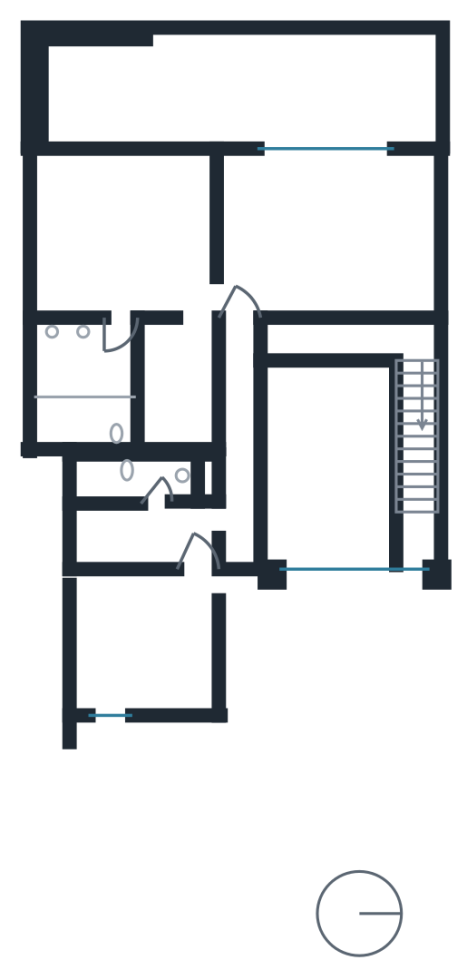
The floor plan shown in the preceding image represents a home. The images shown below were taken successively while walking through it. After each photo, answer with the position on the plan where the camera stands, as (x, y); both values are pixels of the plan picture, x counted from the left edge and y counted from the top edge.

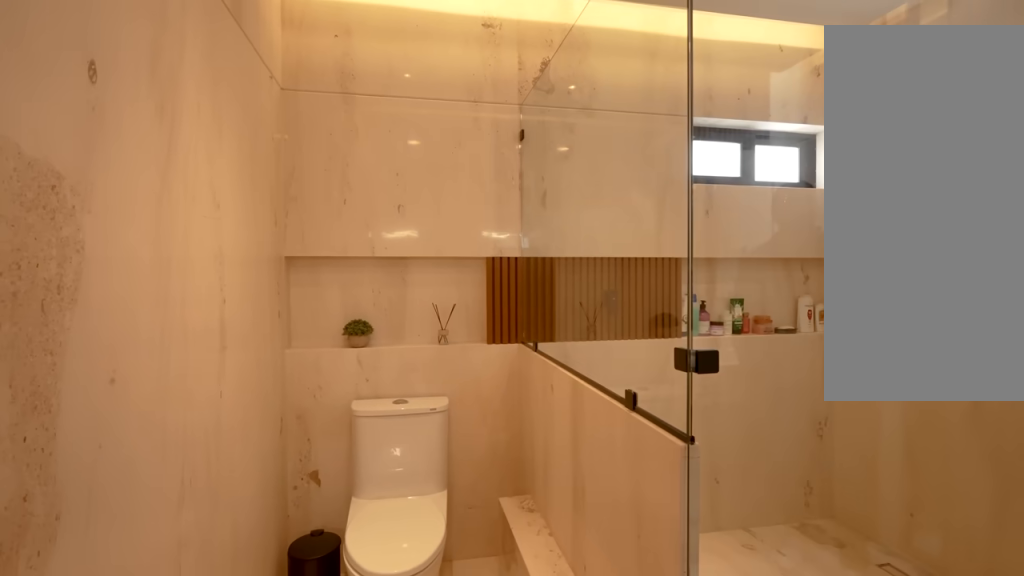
(108, 353)
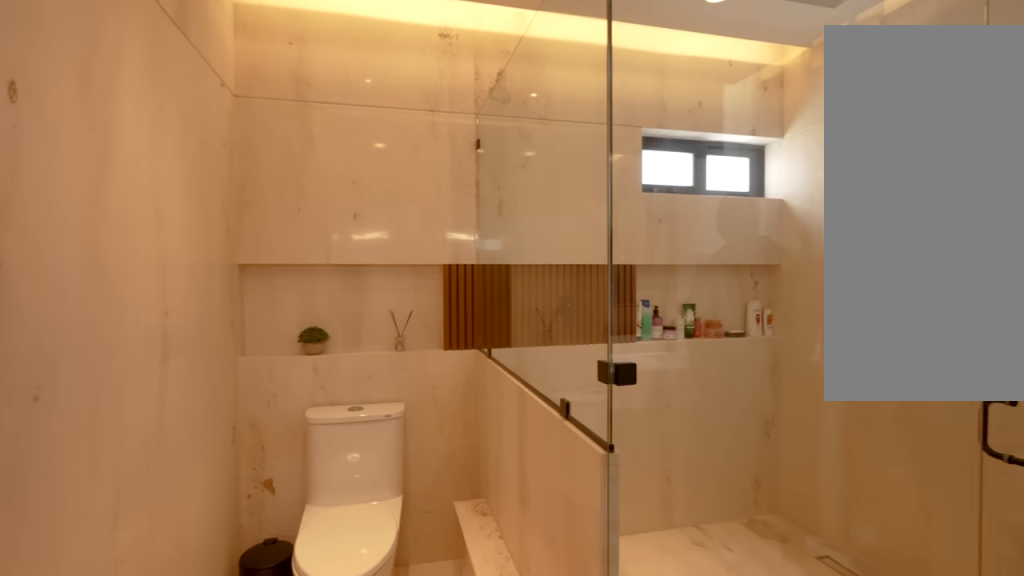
(108, 353)
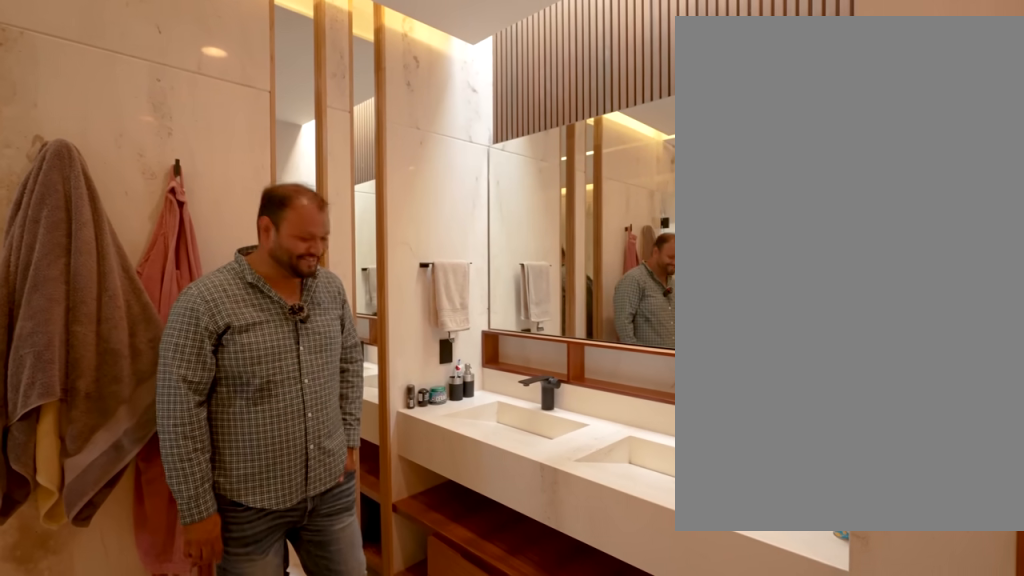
(104, 364)
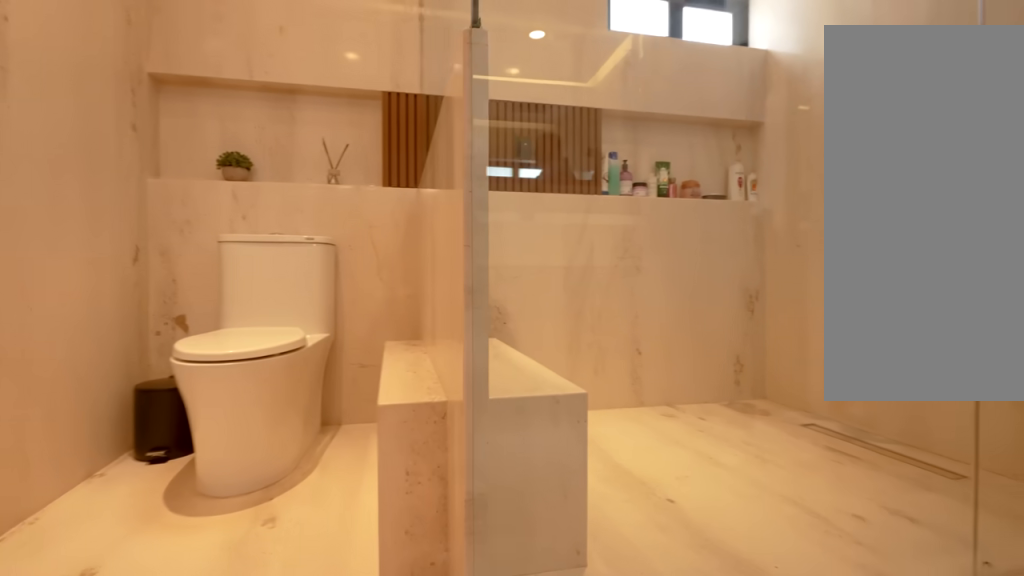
(89, 362)
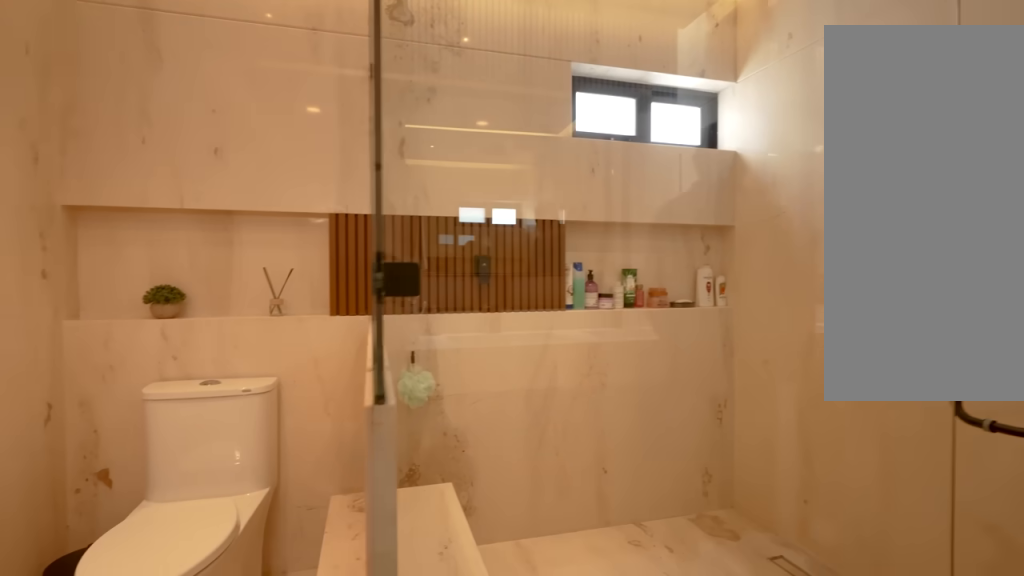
(103, 351)
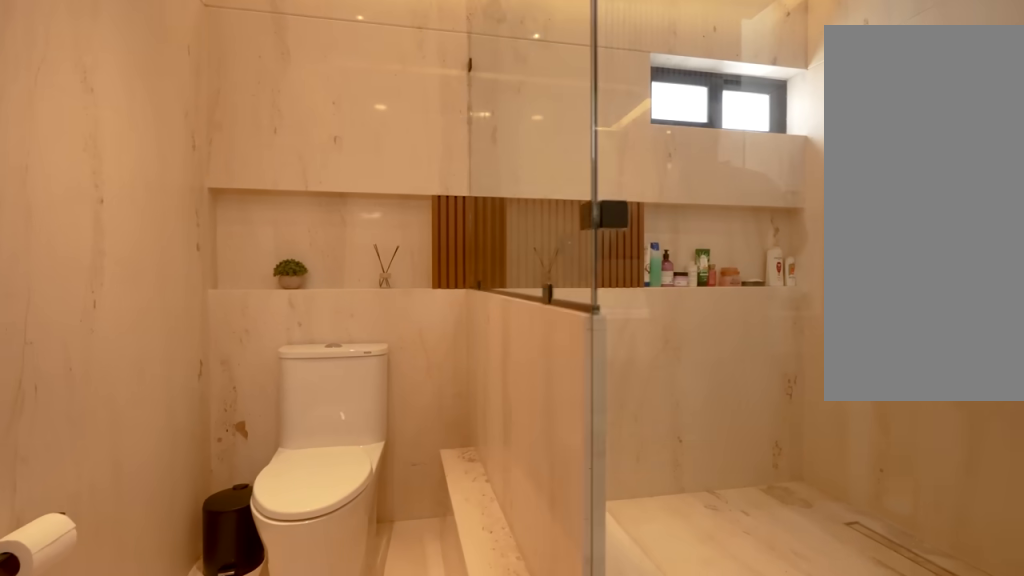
(103, 352)
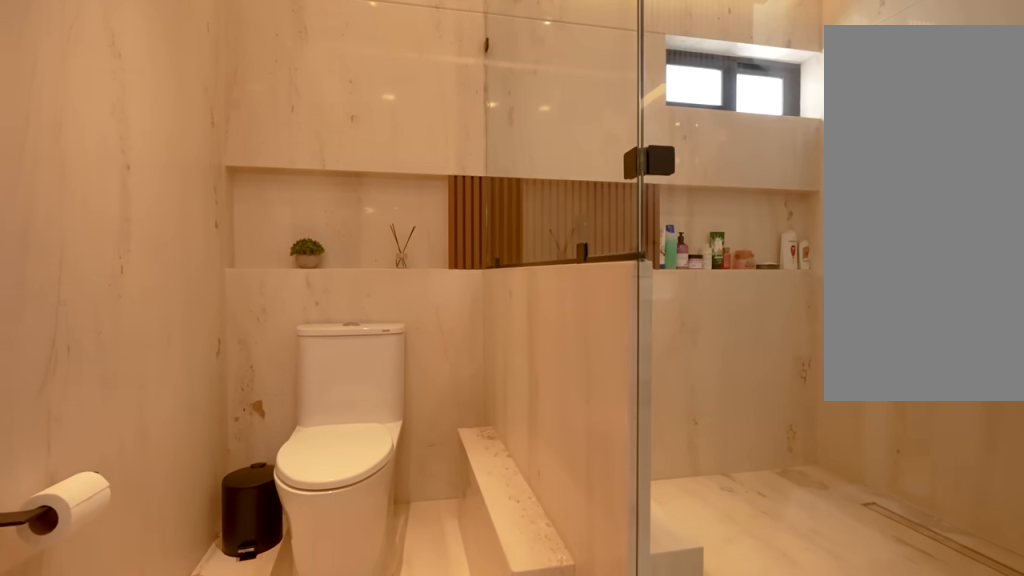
(103, 352)
